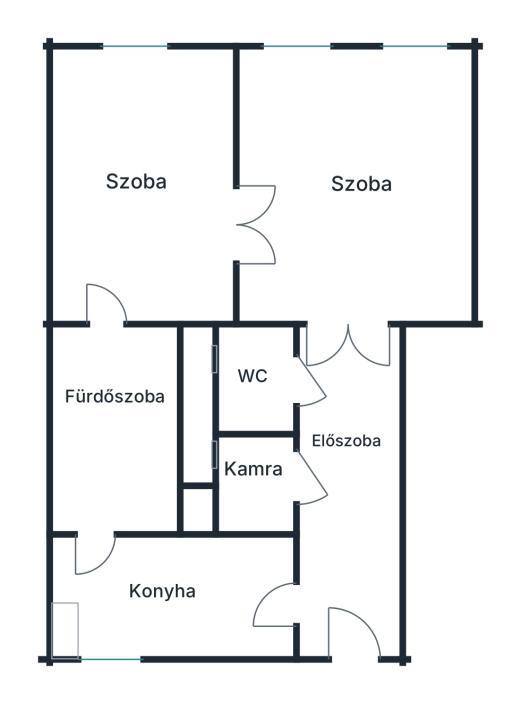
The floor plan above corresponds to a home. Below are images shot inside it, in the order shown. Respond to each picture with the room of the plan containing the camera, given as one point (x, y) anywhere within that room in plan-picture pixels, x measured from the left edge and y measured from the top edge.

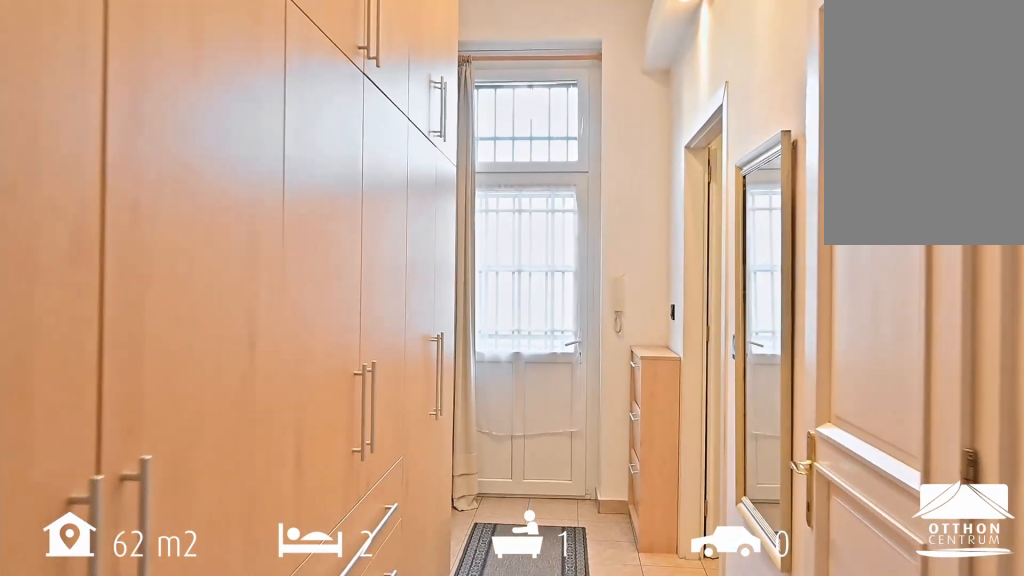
(348, 493)
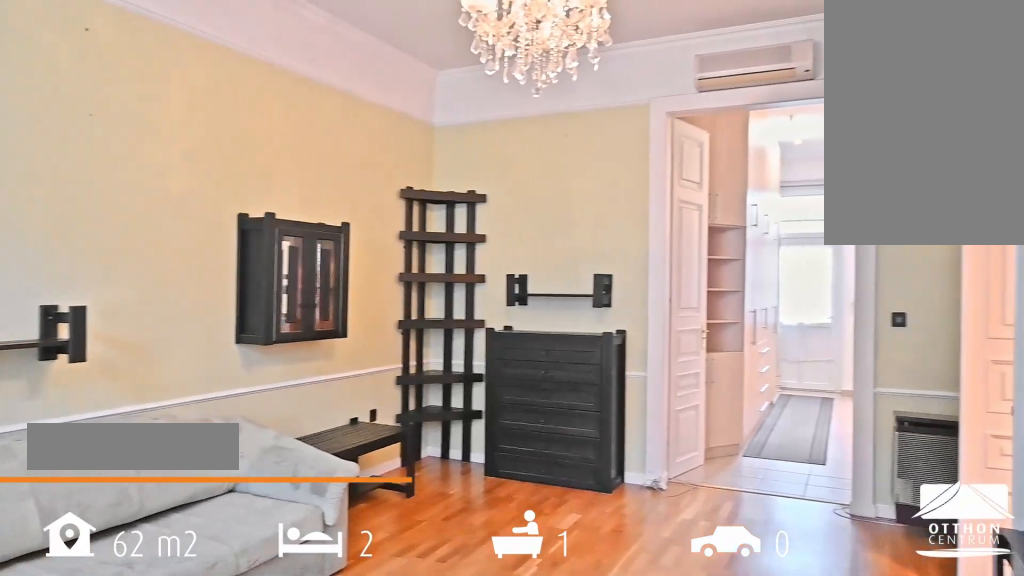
(353, 187)
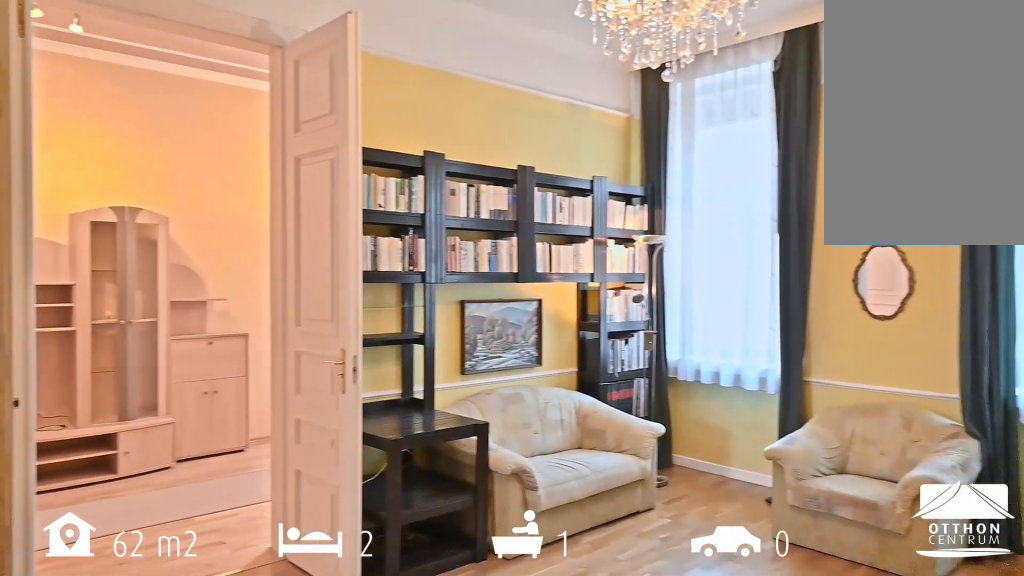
(353, 187)
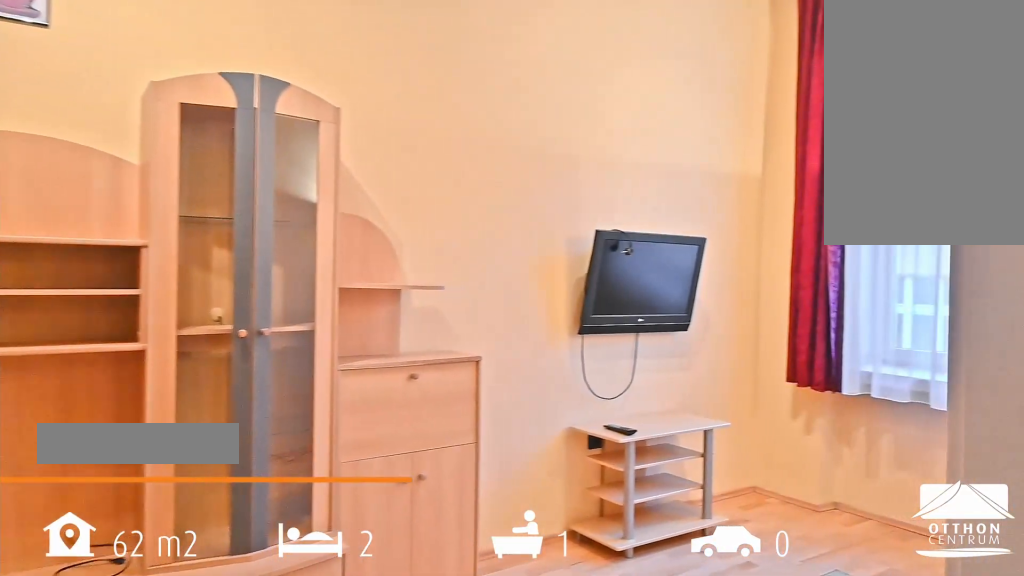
(144, 187)
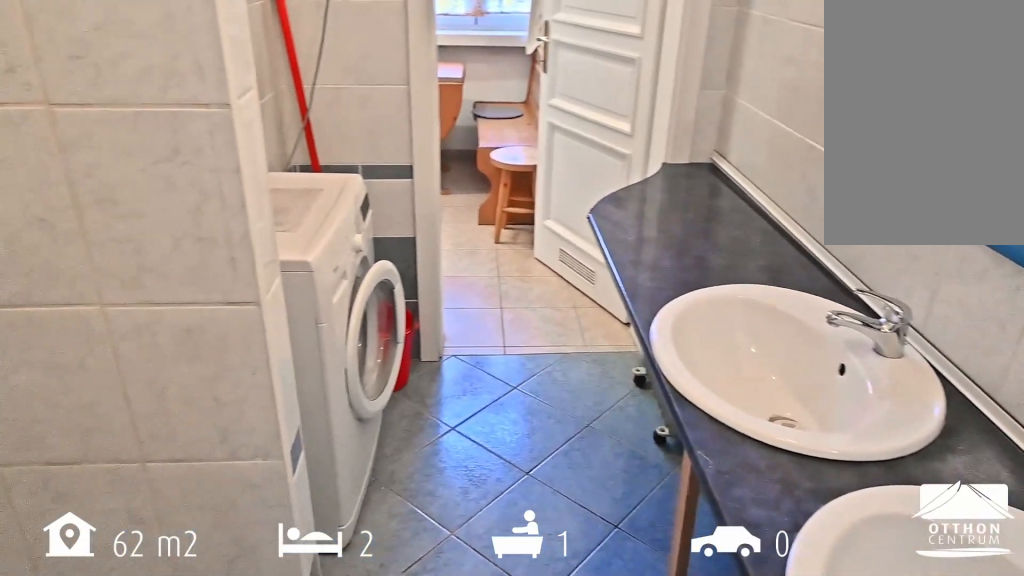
(116, 433)
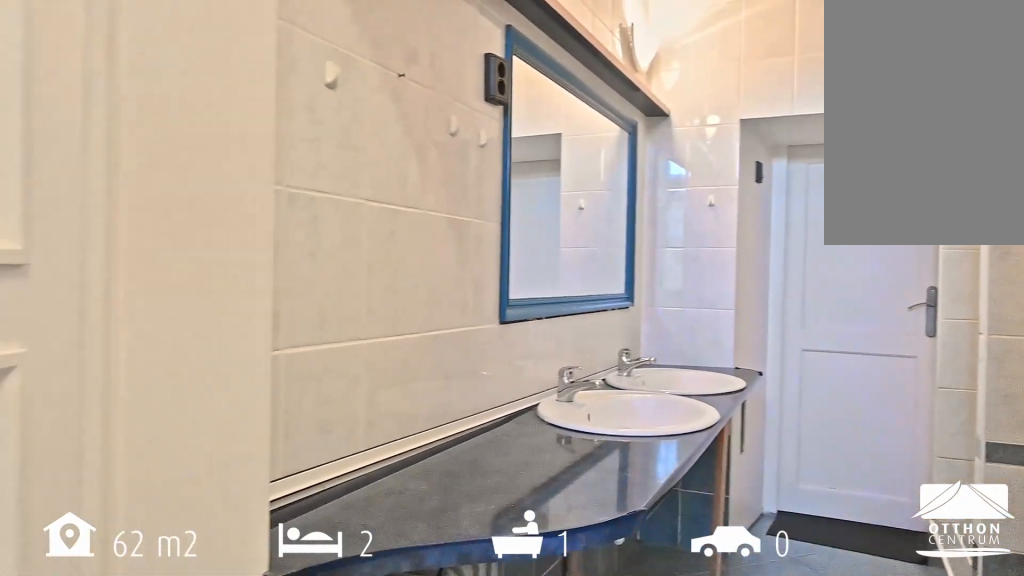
(116, 433)
